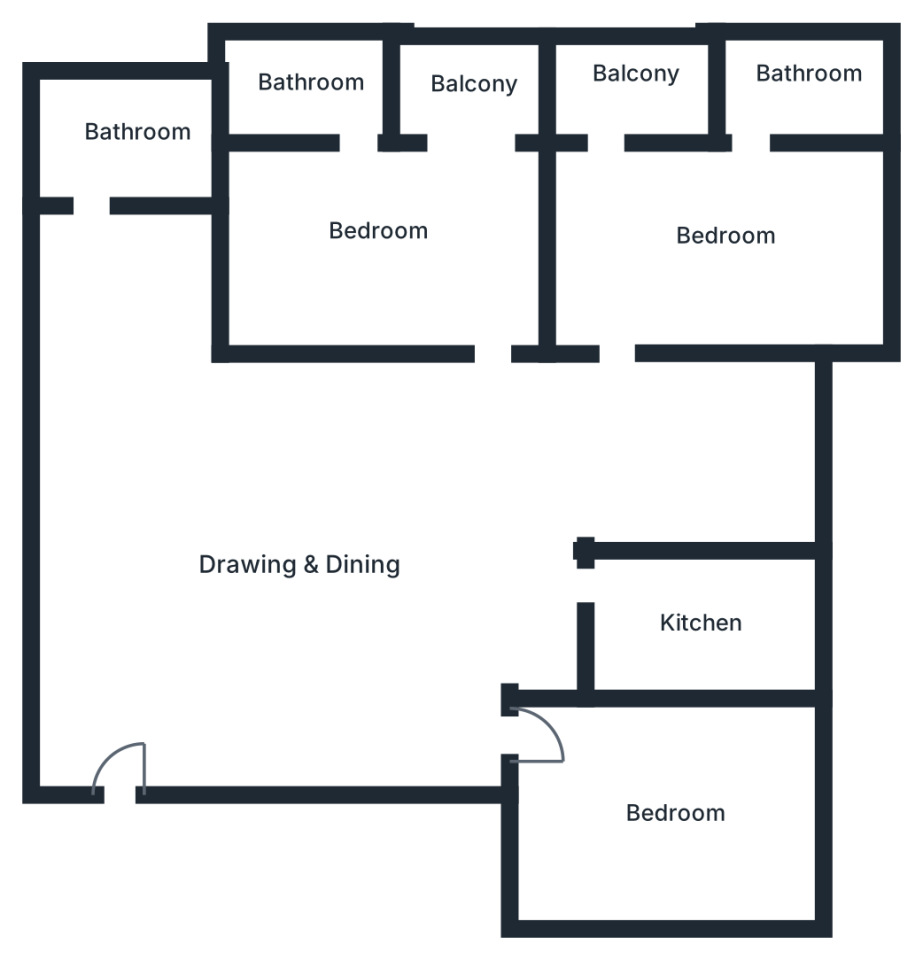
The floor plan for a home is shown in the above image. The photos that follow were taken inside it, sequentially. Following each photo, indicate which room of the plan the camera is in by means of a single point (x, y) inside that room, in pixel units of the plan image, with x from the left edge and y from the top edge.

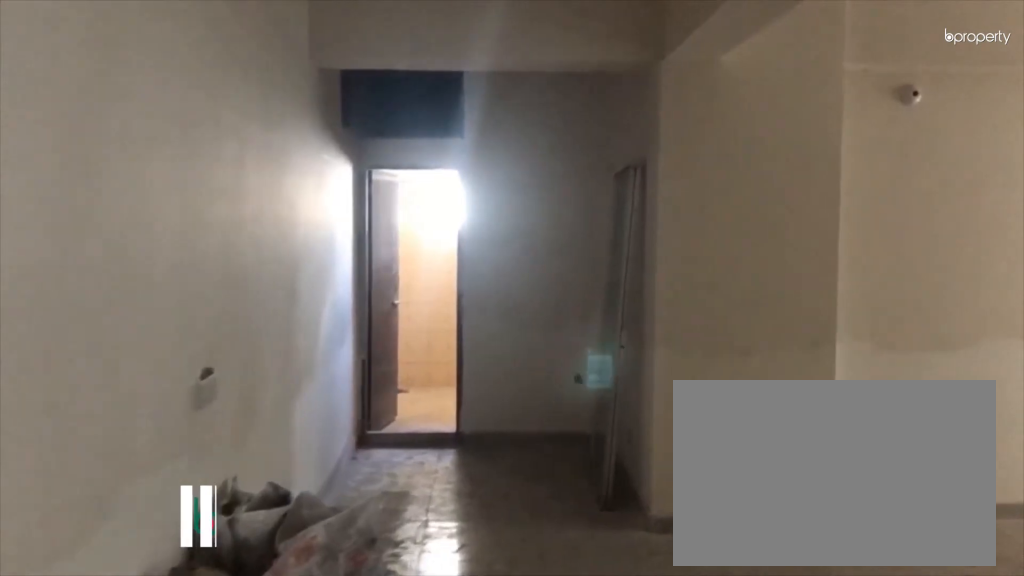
(292, 541)
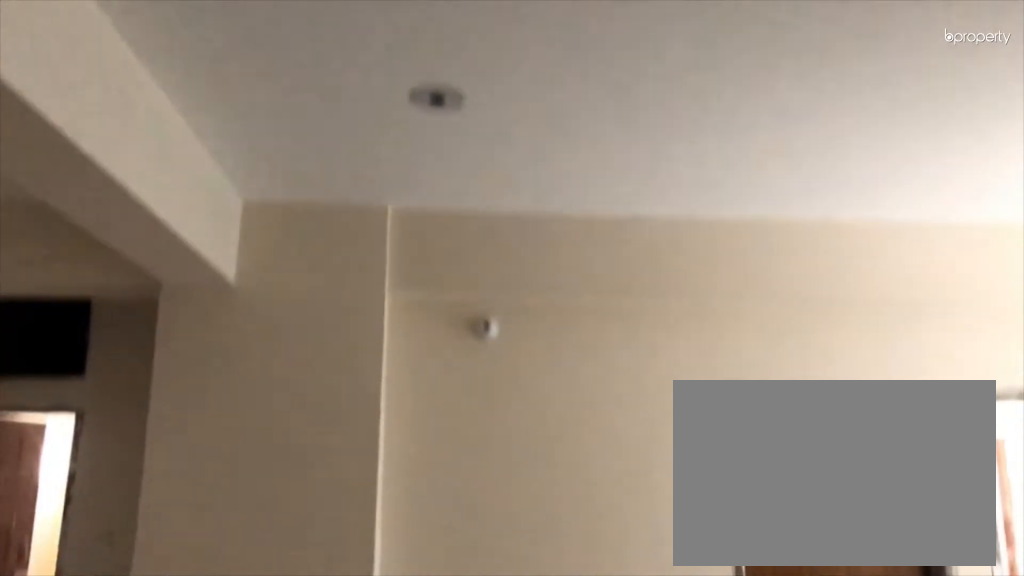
(292, 541)
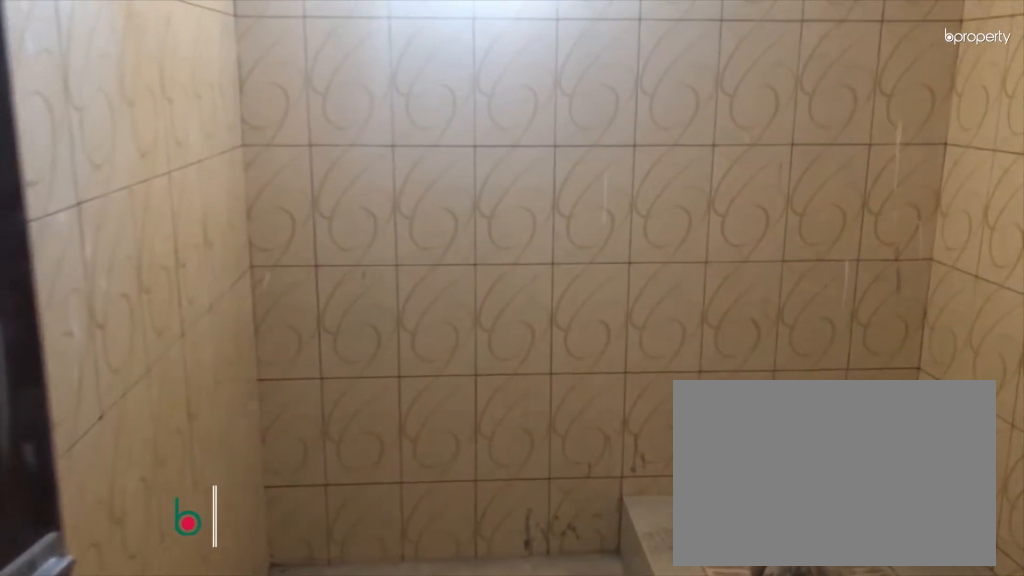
(137, 133)
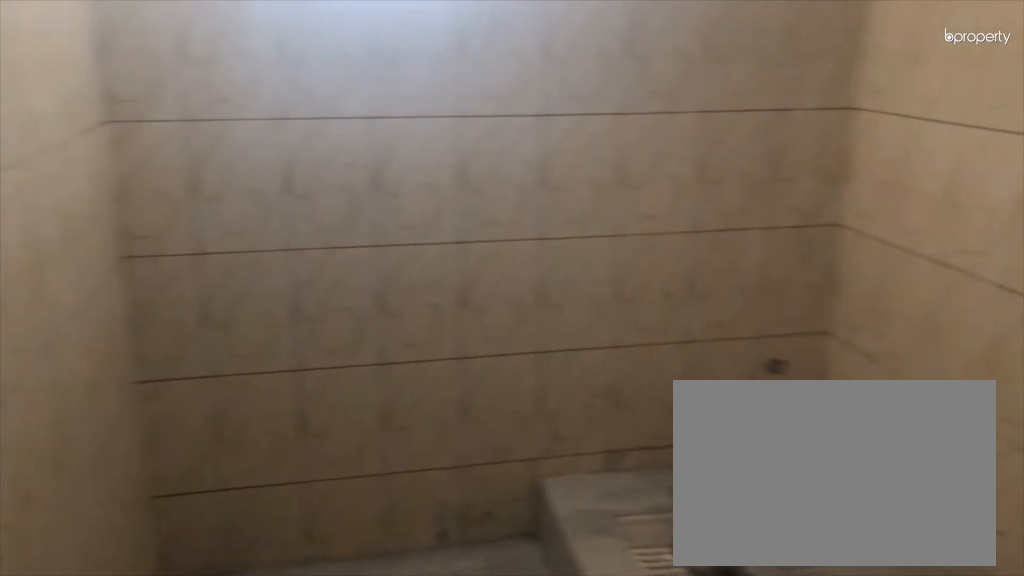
(137, 133)
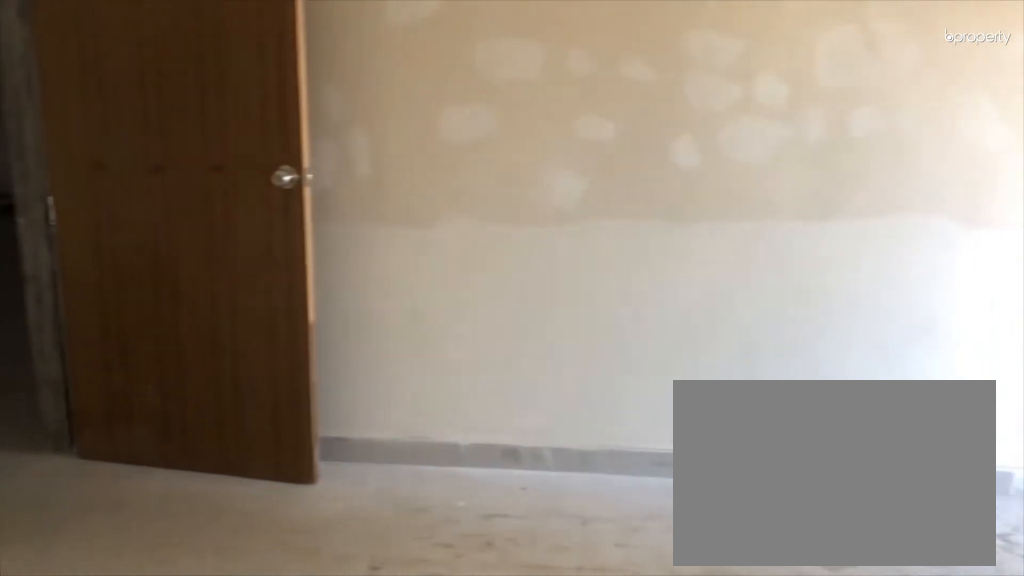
(731, 239)
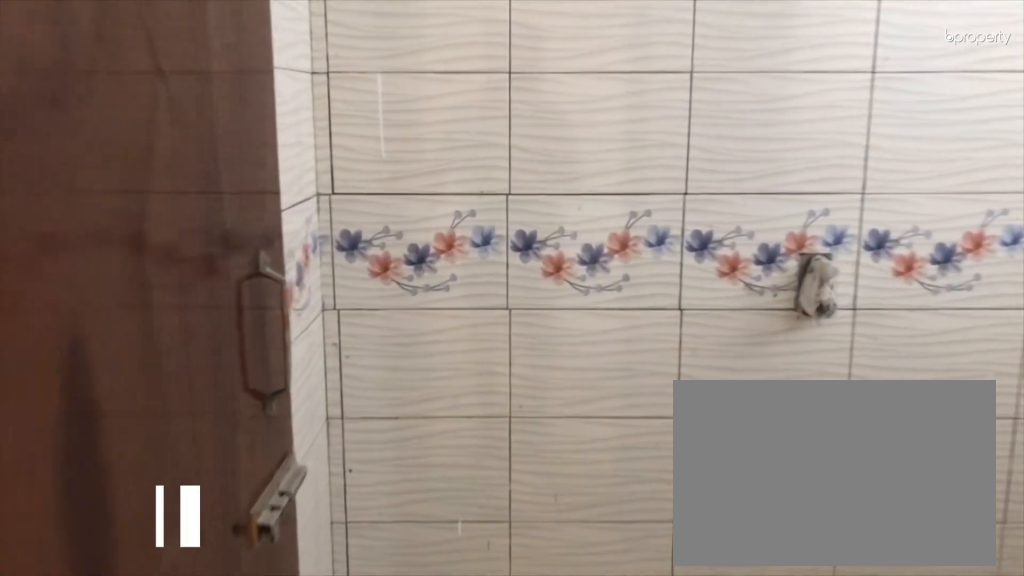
(802, 91)
